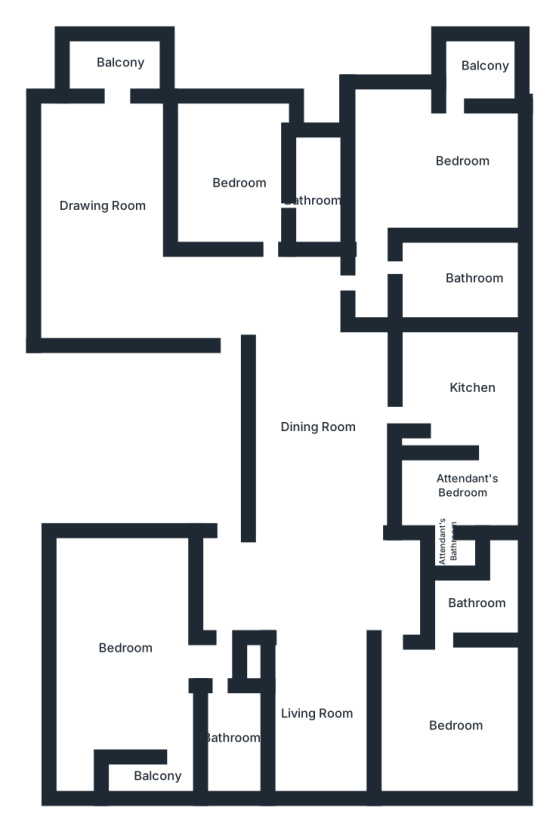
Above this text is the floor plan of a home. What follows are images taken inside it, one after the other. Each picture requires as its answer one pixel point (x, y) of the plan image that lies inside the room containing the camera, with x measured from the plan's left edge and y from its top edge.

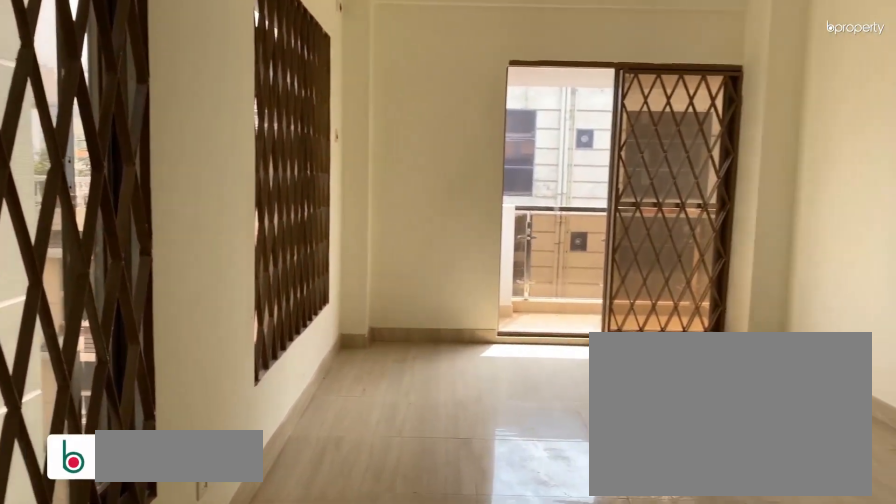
(106, 190)
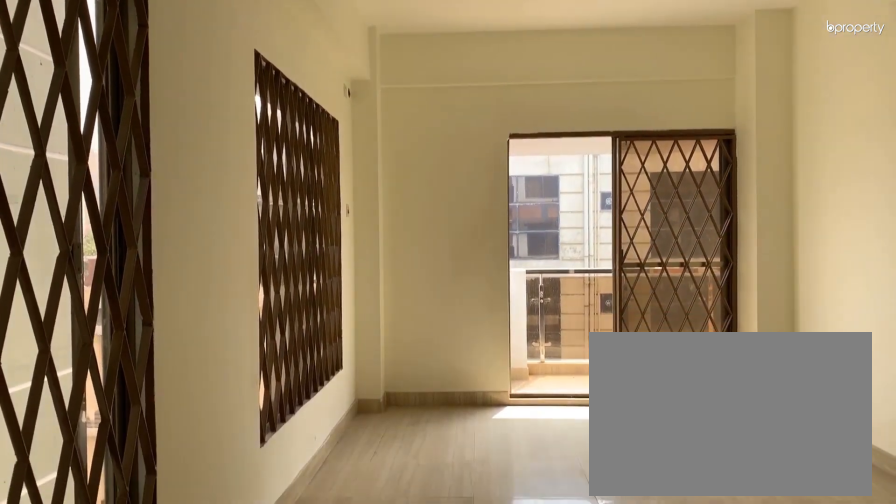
(106, 190)
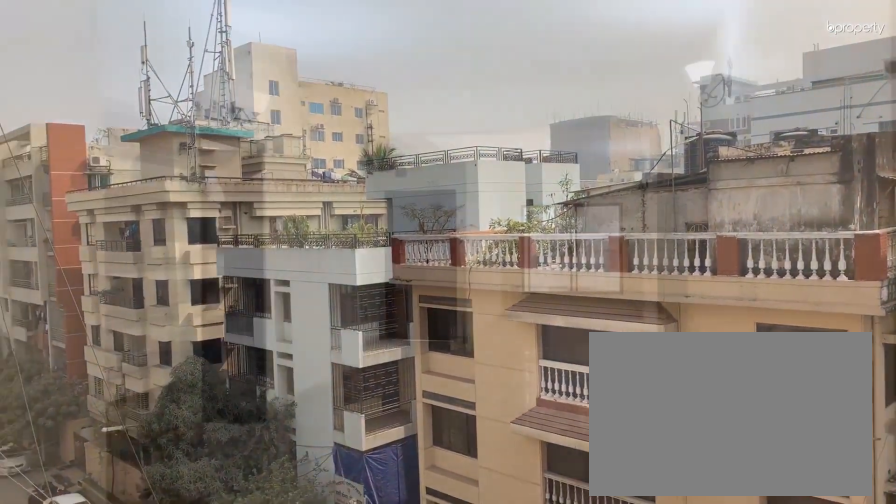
(118, 74)
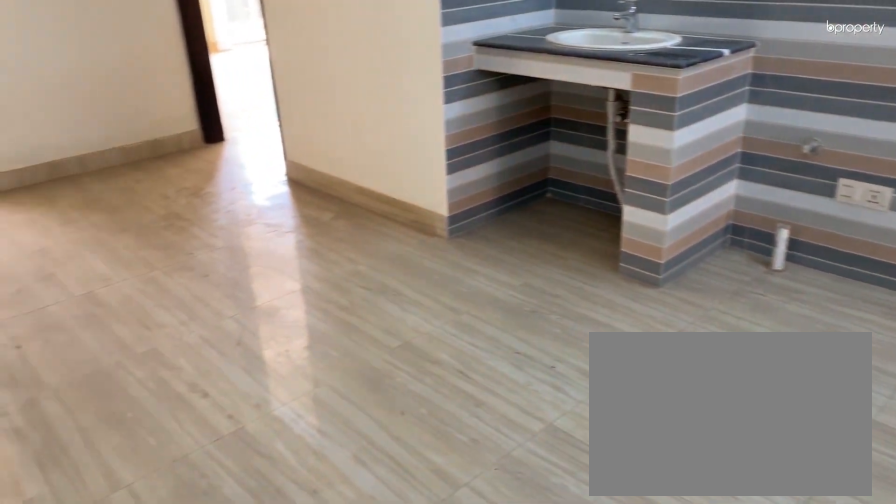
(318, 439)
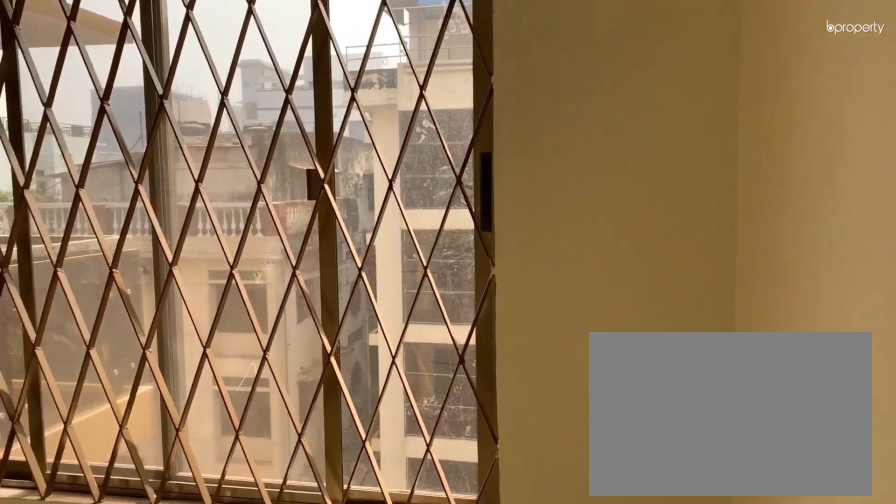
(236, 179)
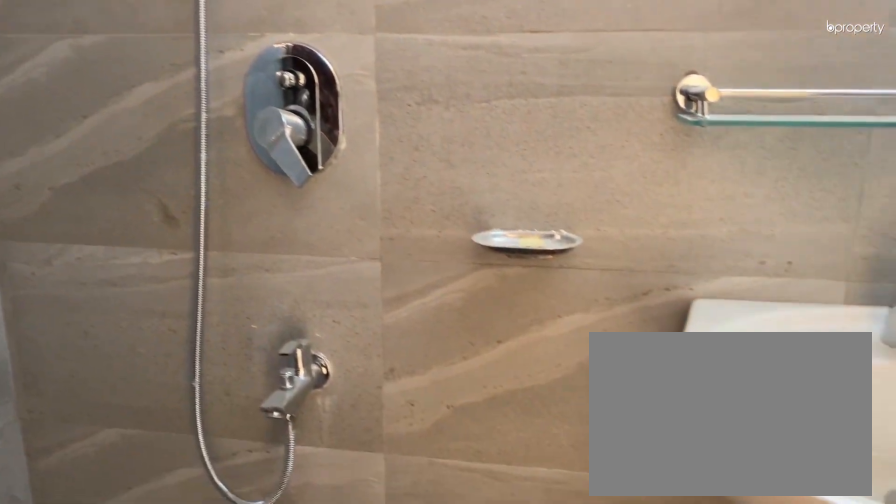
(313, 199)
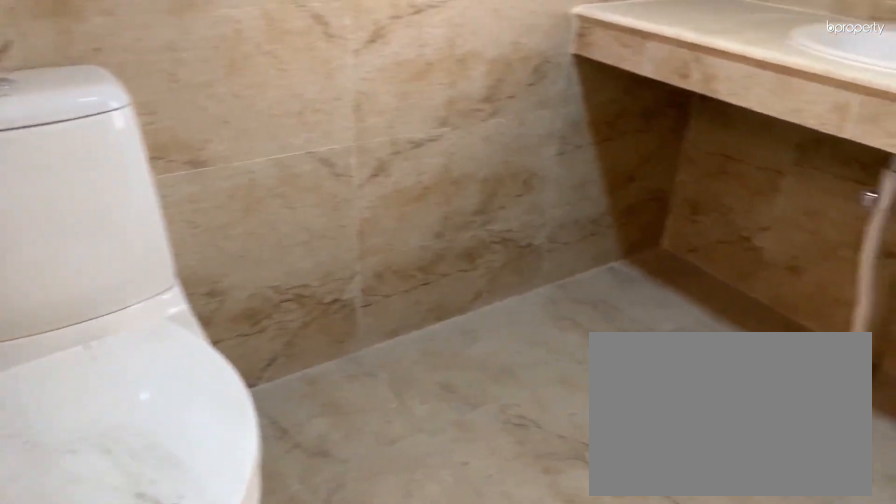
(450, 266)
